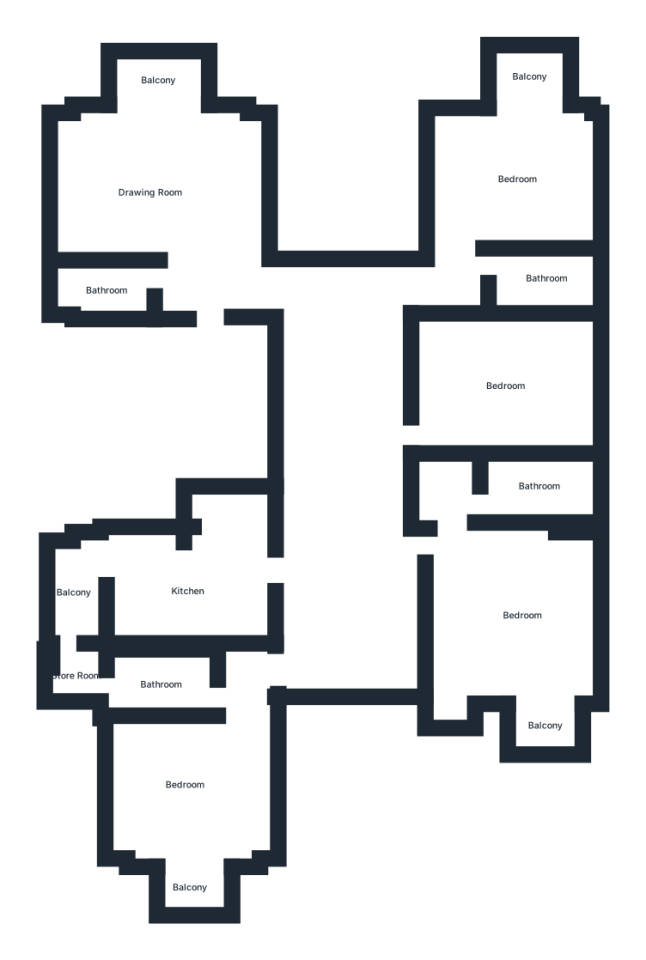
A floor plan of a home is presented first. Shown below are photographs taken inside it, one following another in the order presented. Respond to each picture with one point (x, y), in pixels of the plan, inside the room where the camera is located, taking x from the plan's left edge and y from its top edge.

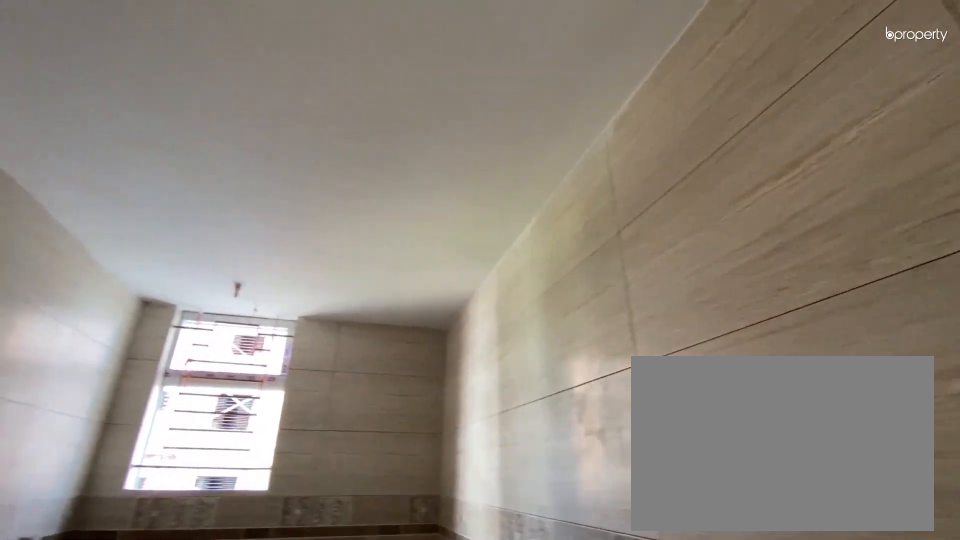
(538, 489)
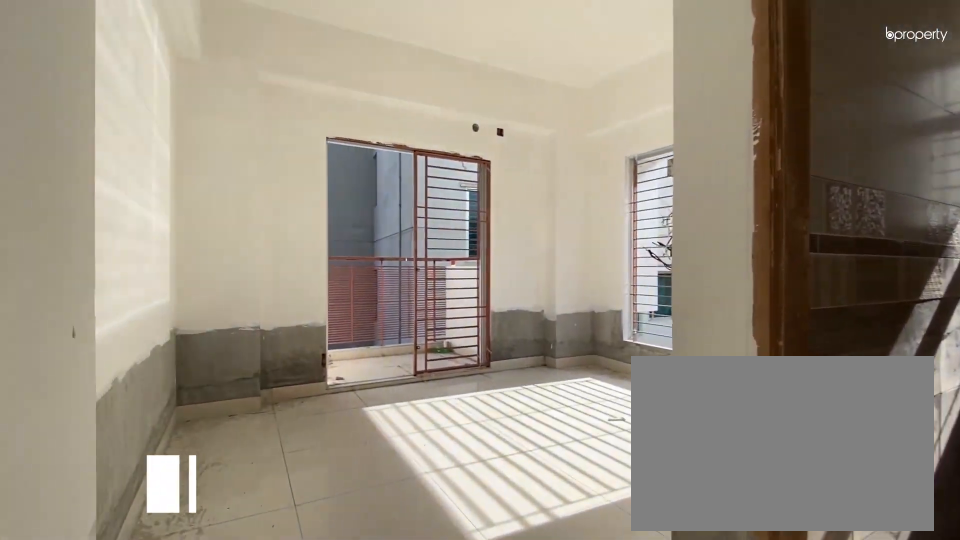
(189, 789)
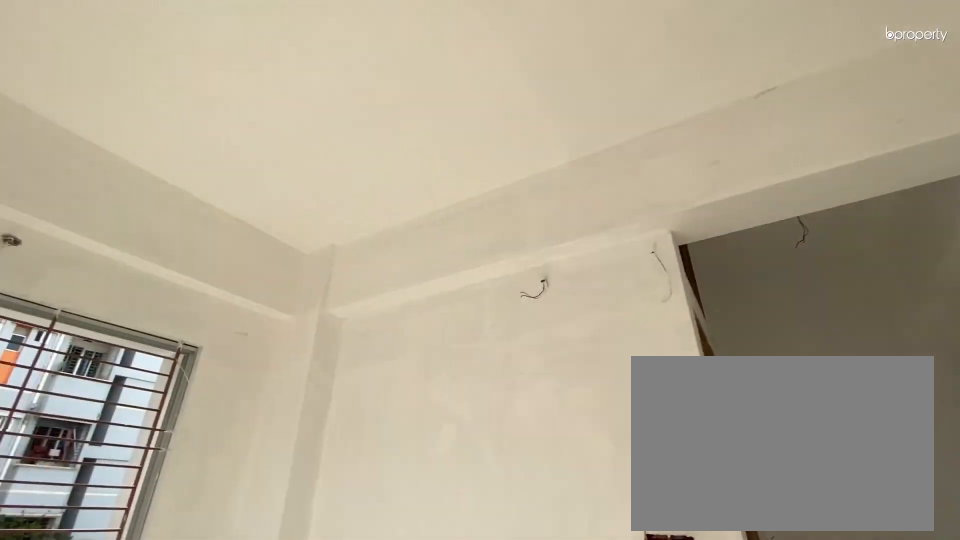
(189, 789)
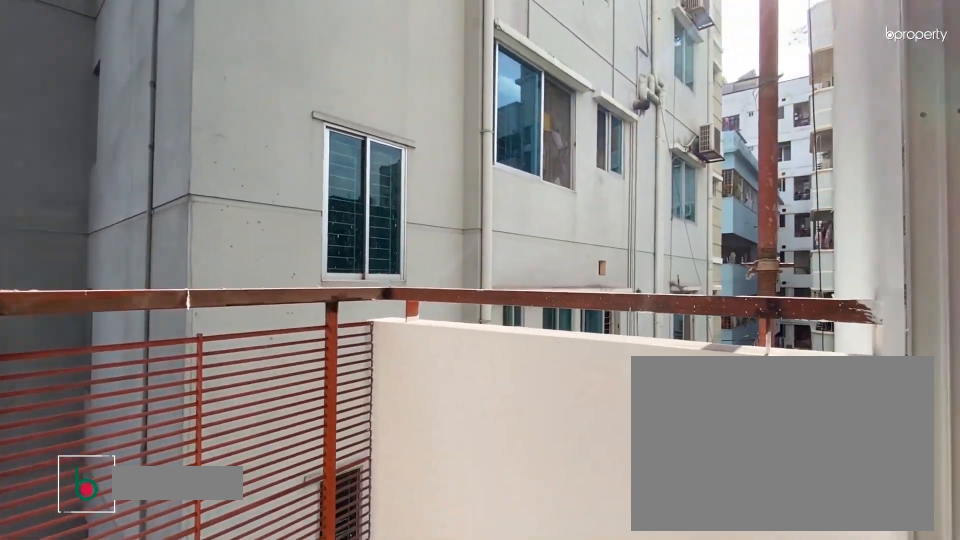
(194, 889)
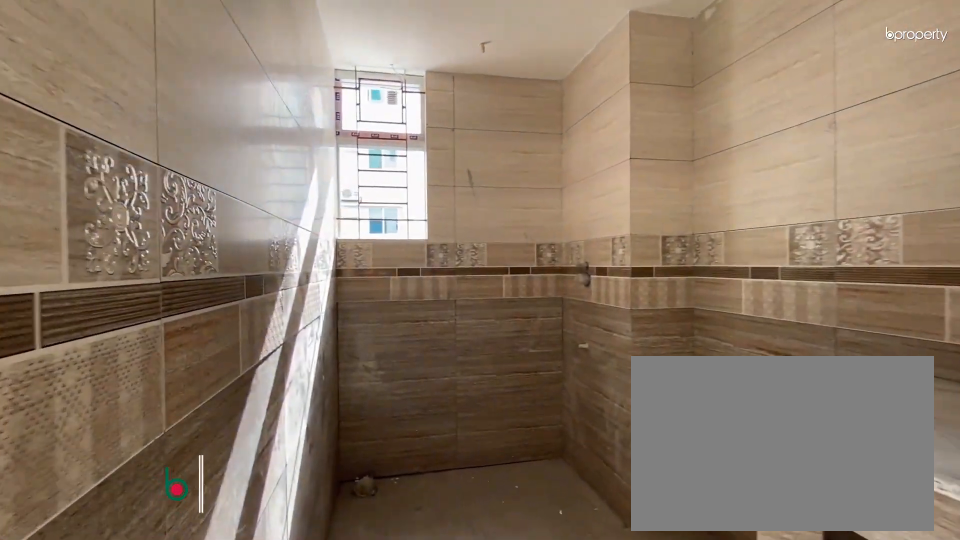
(165, 685)
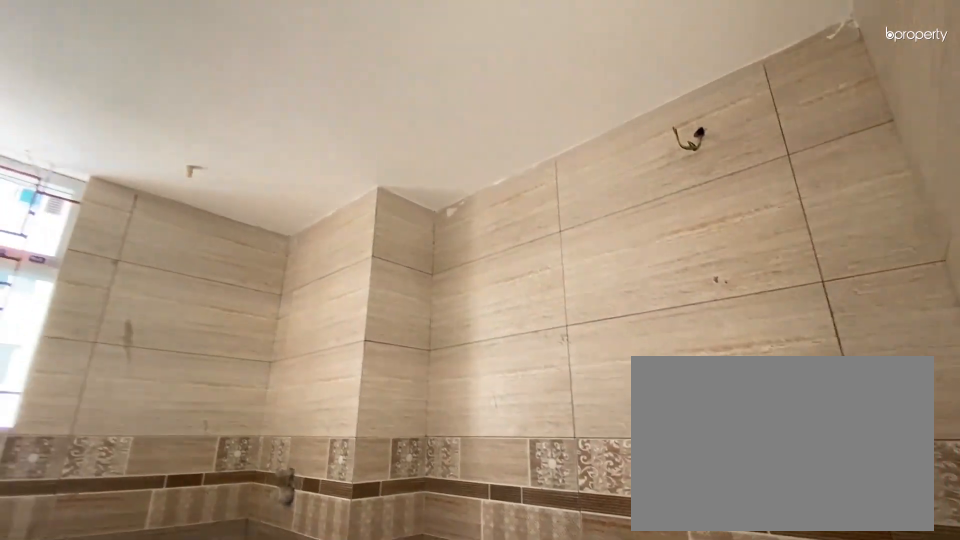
(165, 685)
